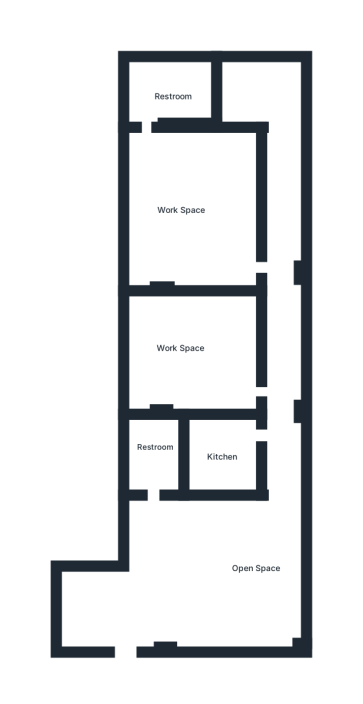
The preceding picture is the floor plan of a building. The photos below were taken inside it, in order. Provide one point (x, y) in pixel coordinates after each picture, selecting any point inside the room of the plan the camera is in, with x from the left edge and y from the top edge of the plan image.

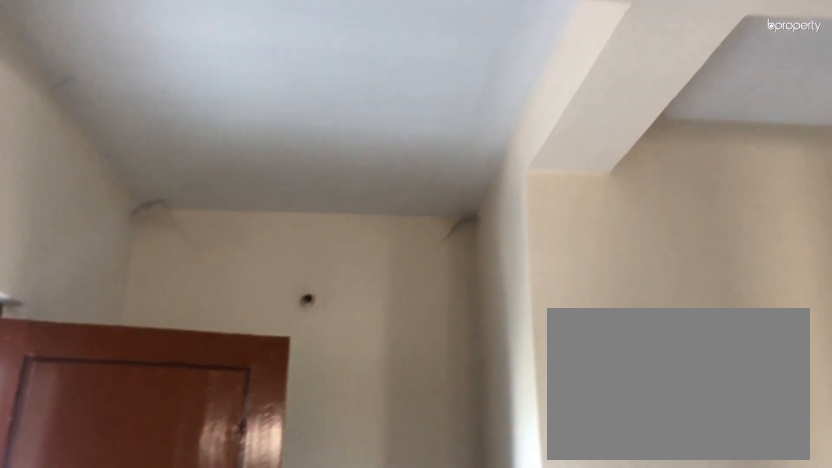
(243, 565)
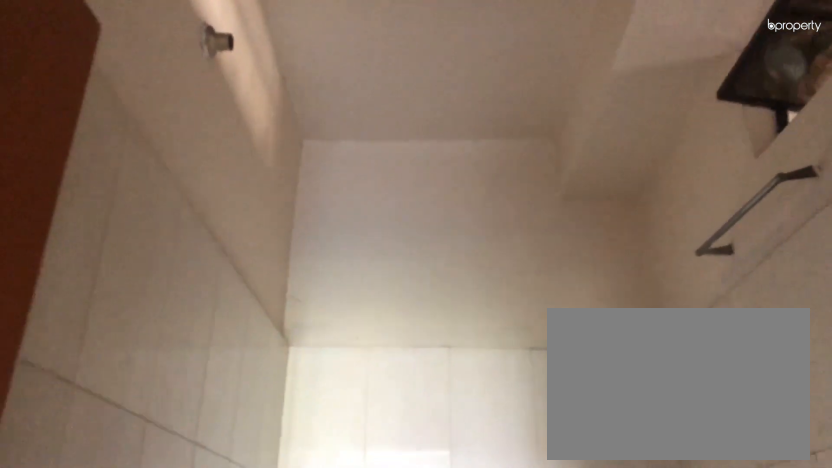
(158, 458)
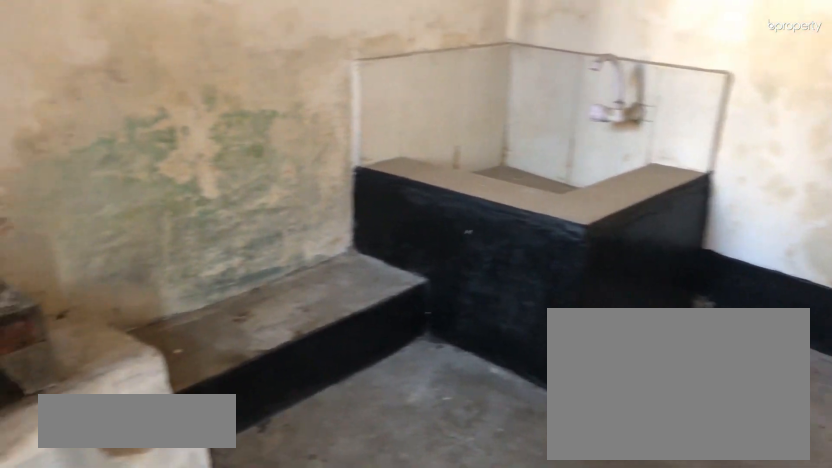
(221, 453)
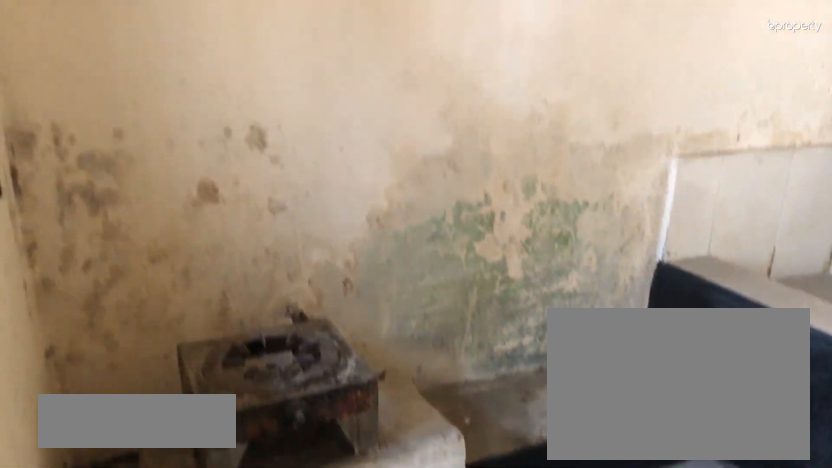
(221, 453)
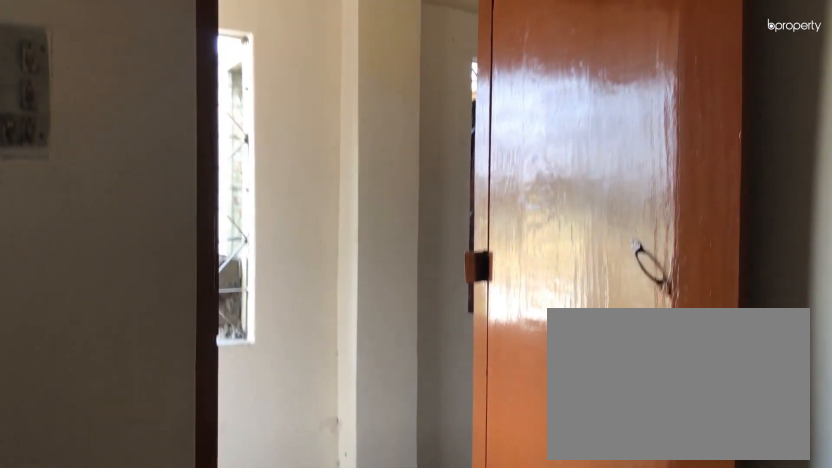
(178, 356)
